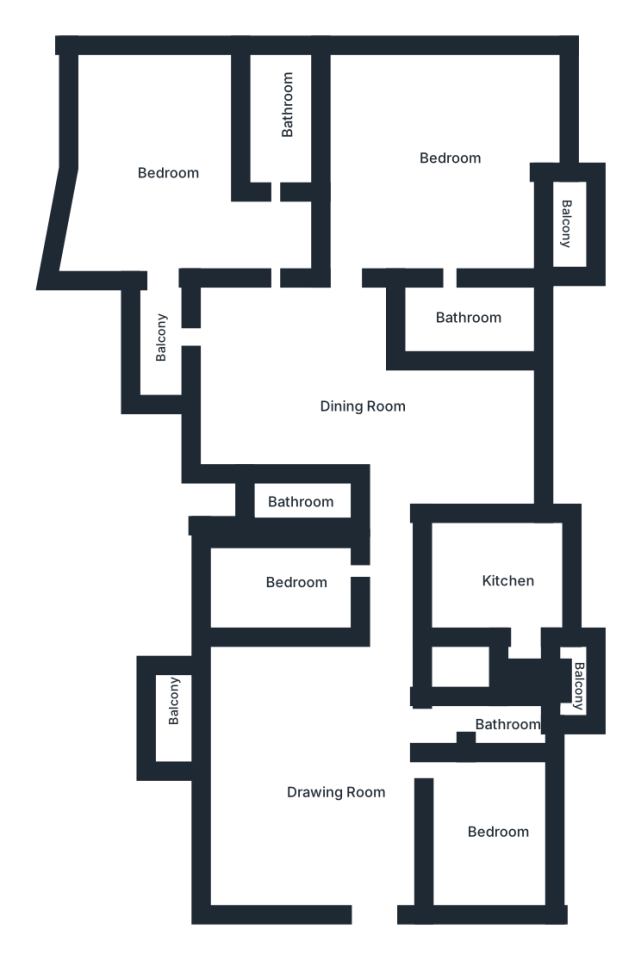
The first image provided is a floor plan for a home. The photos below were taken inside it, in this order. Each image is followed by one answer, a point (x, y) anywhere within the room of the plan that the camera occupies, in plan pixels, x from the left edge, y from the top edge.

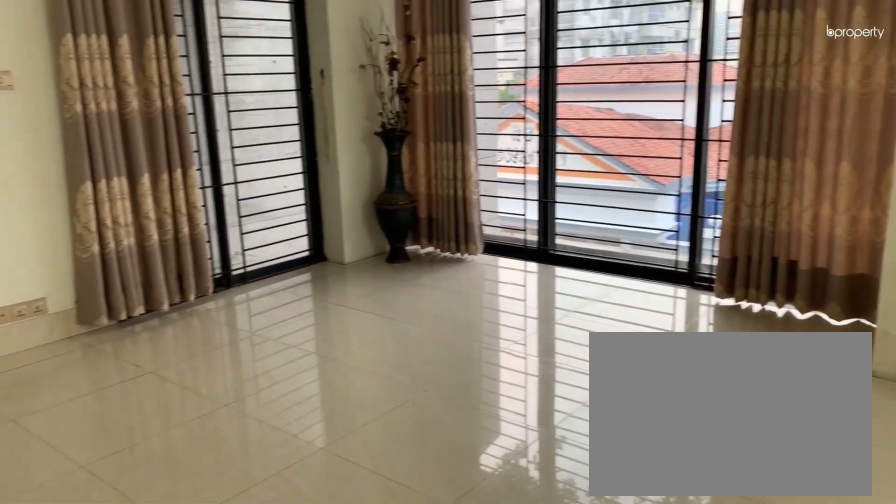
(340, 792)
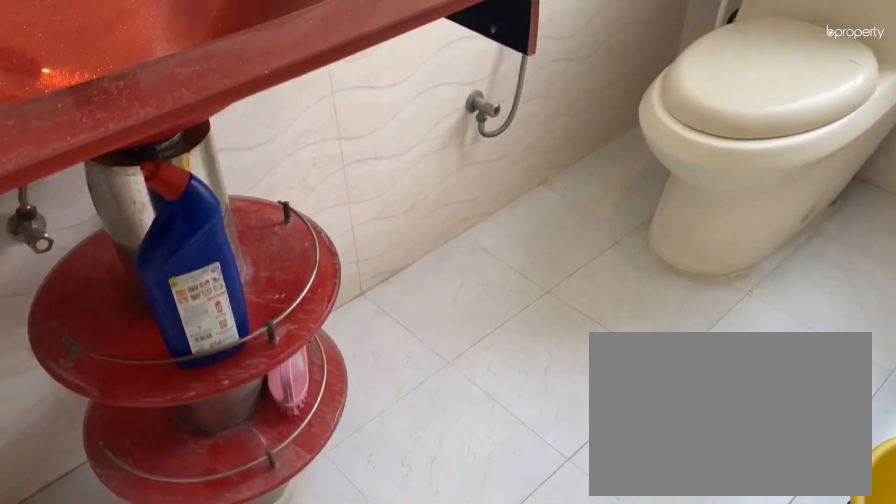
(510, 725)
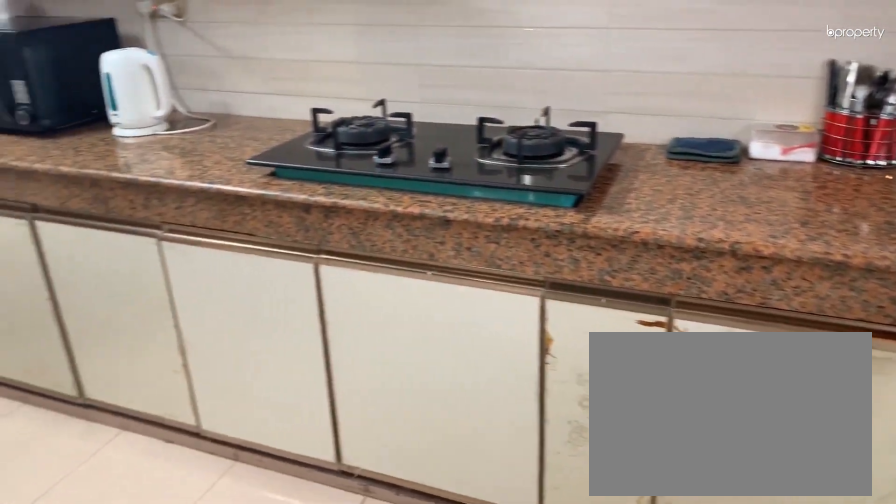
(514, 581)
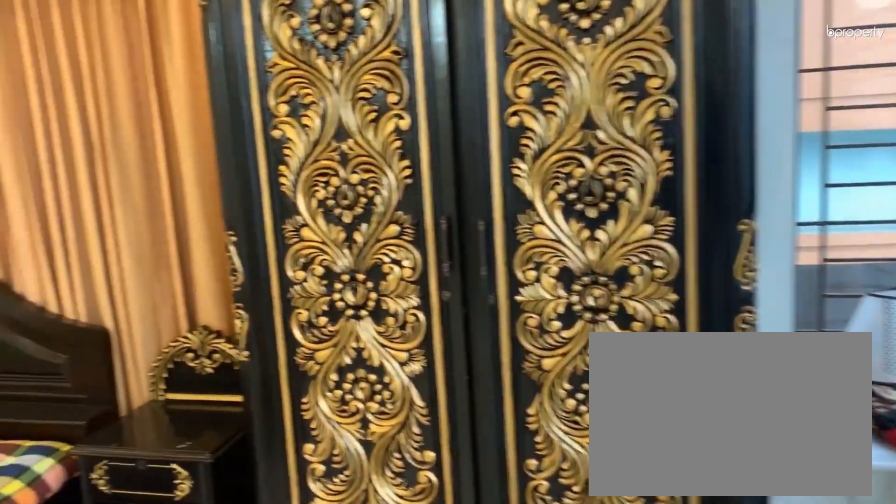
(445, 157)
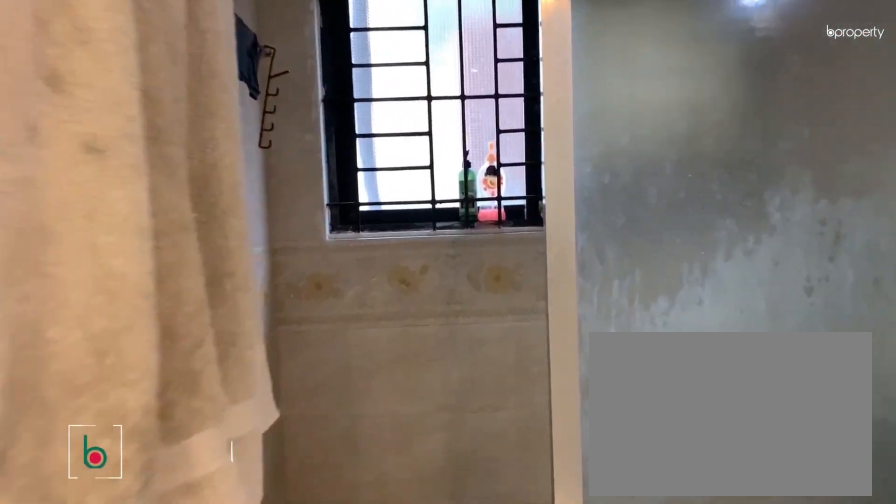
(281, 121)
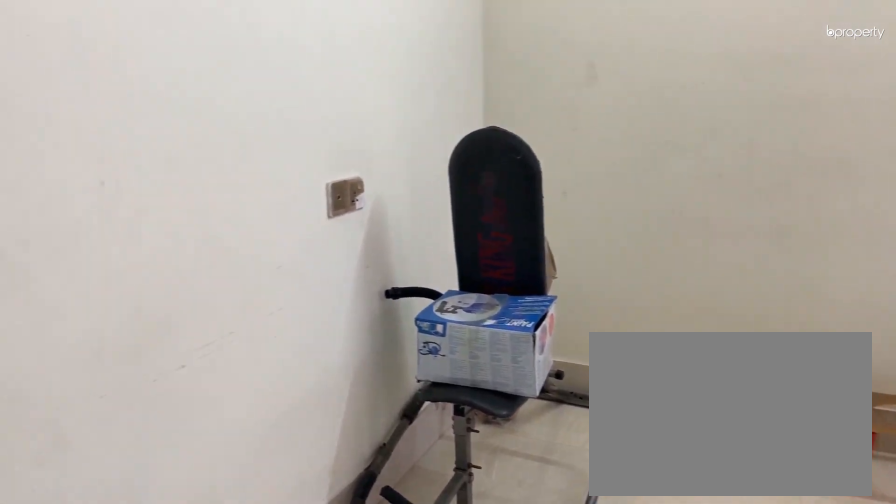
(303, 589)
